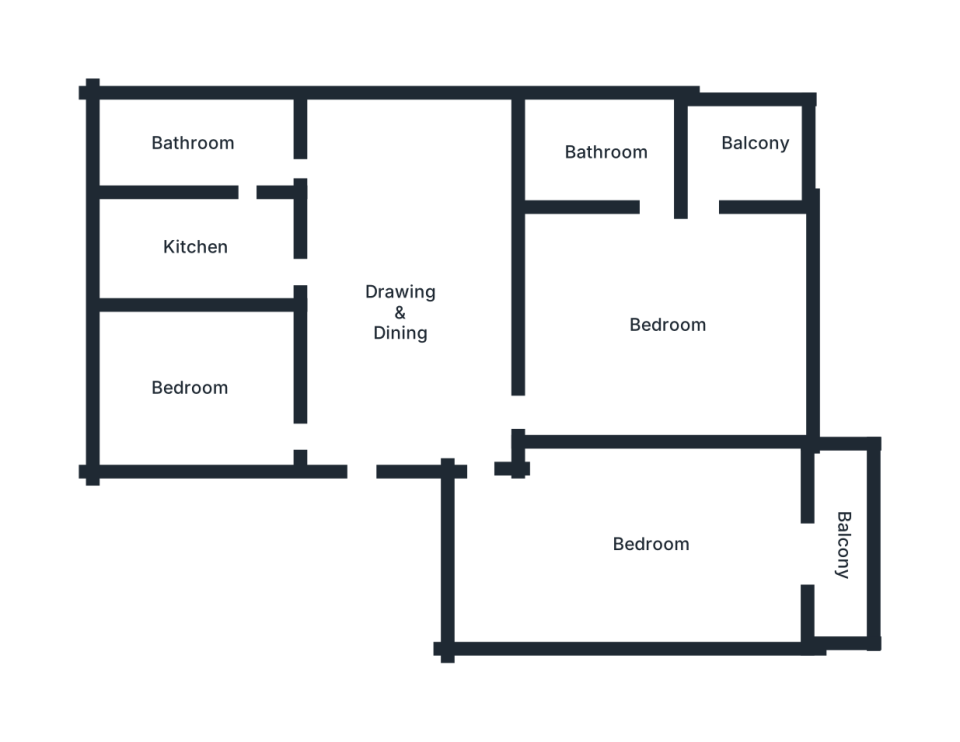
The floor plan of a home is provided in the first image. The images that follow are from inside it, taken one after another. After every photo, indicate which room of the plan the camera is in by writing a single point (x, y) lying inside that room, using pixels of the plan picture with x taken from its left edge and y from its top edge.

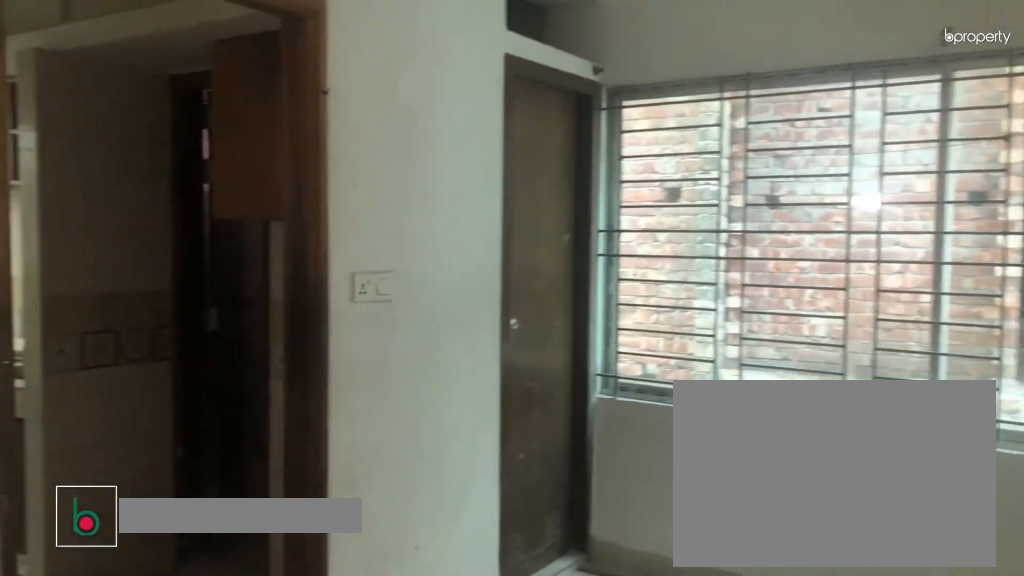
(409, 312)
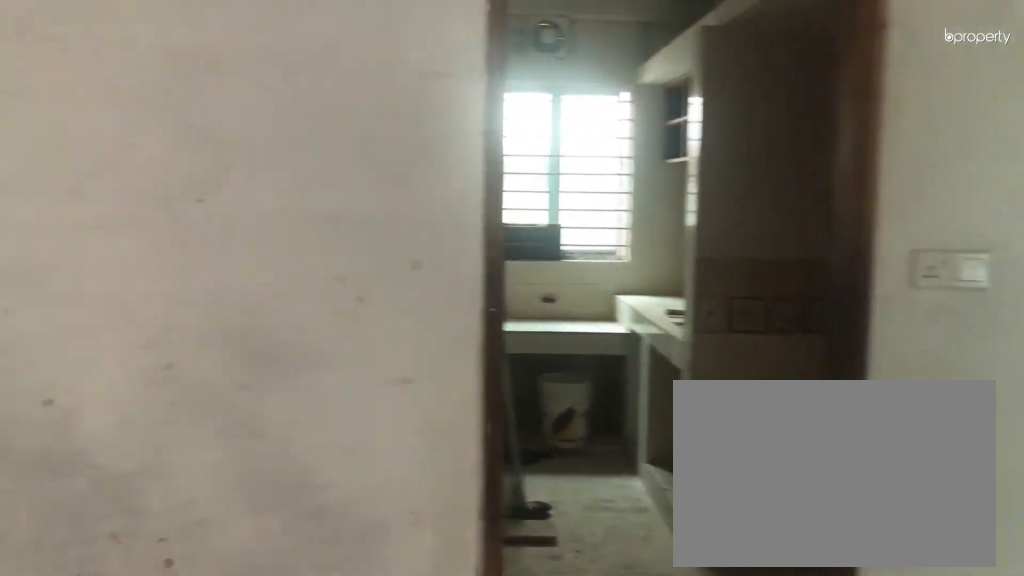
(409, 312)
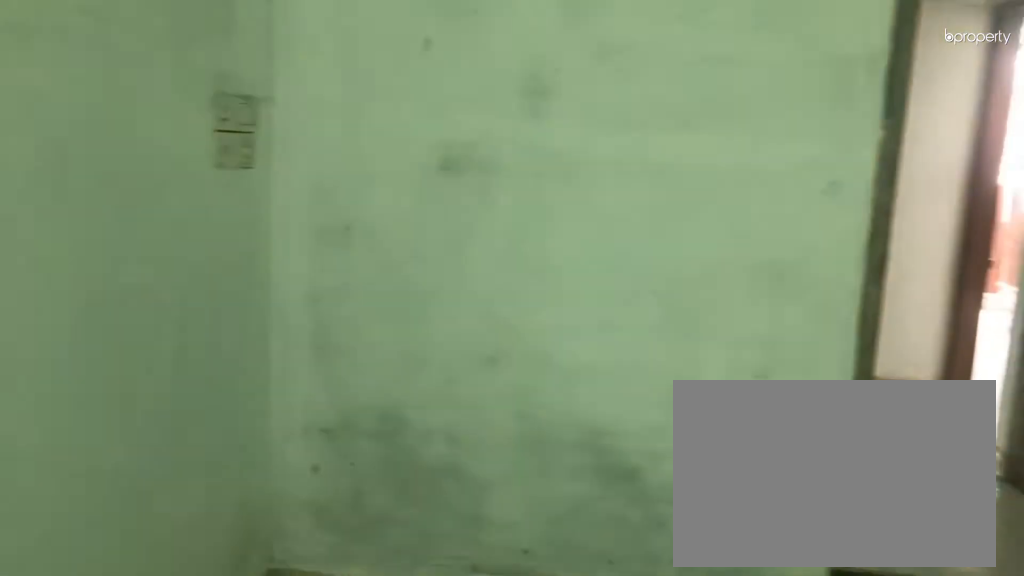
(189, 389)
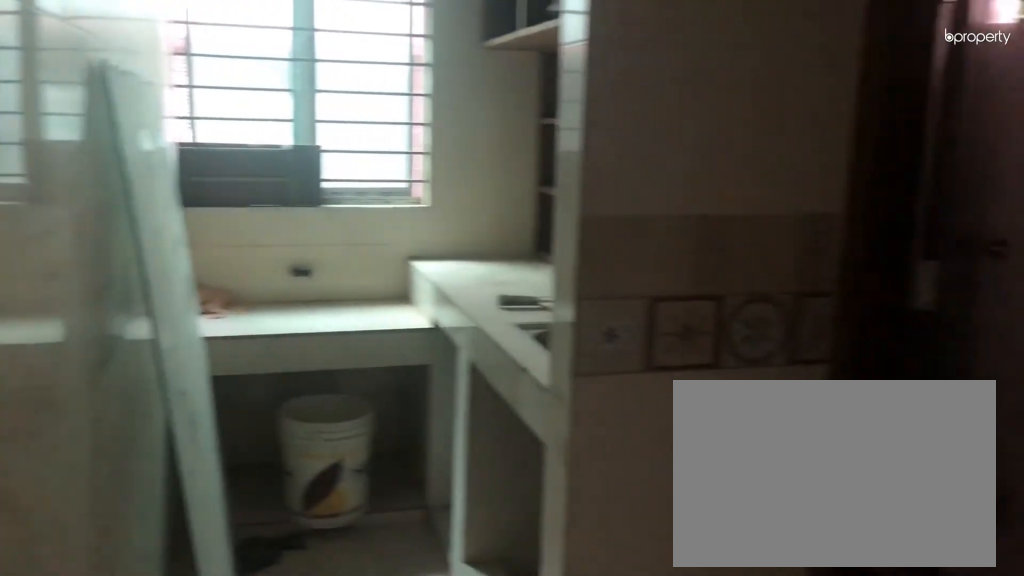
(206, 242)
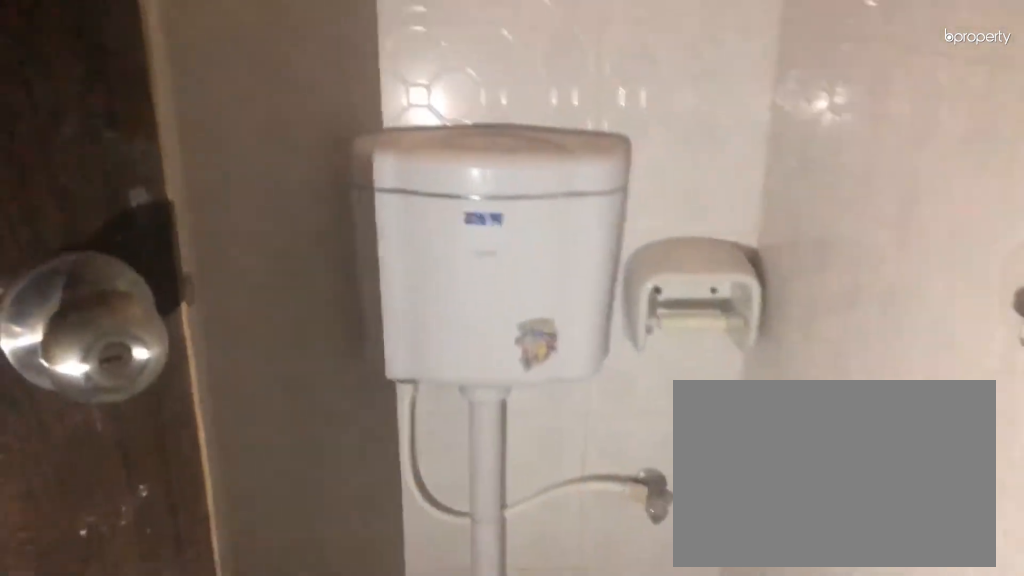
(195, 143)
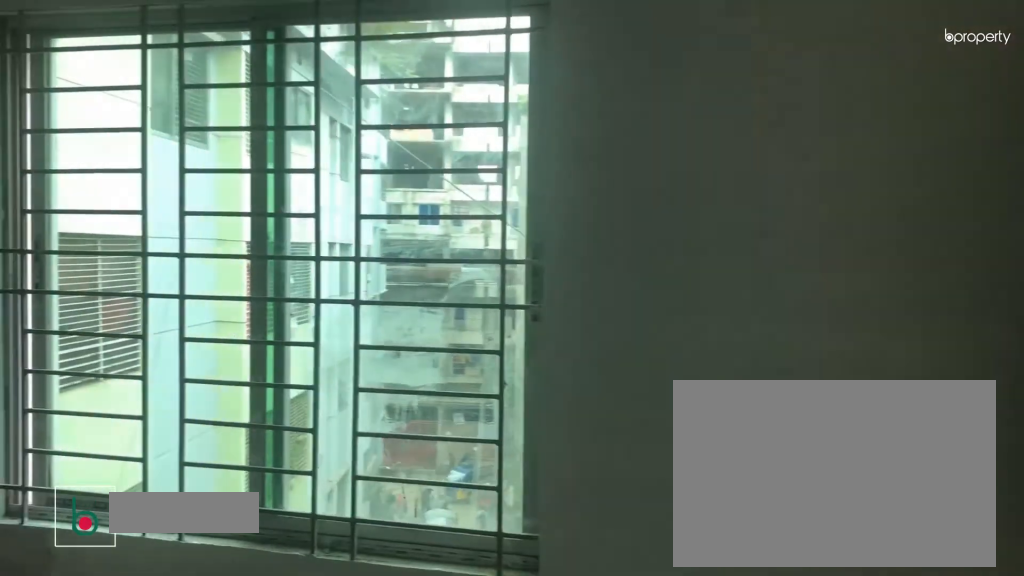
(671, 323)
